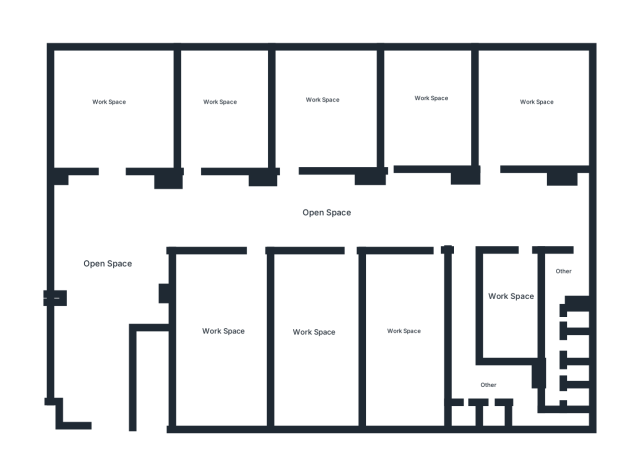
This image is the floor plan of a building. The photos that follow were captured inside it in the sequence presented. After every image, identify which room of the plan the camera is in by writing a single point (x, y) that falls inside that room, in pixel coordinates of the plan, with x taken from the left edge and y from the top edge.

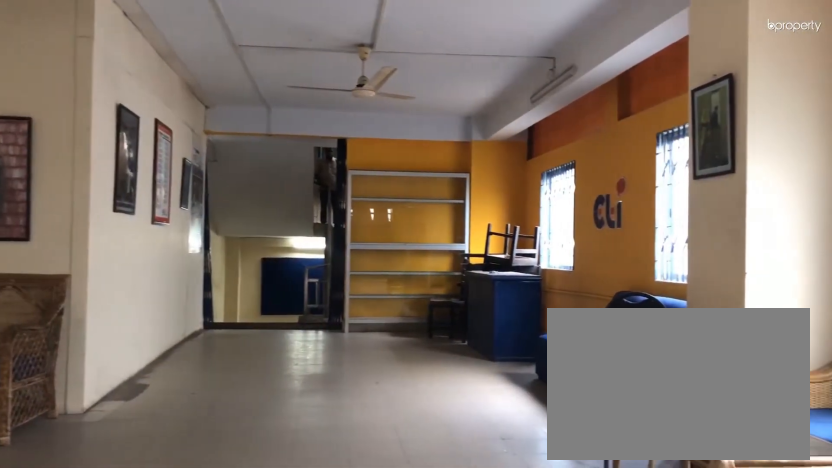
(111, 228)
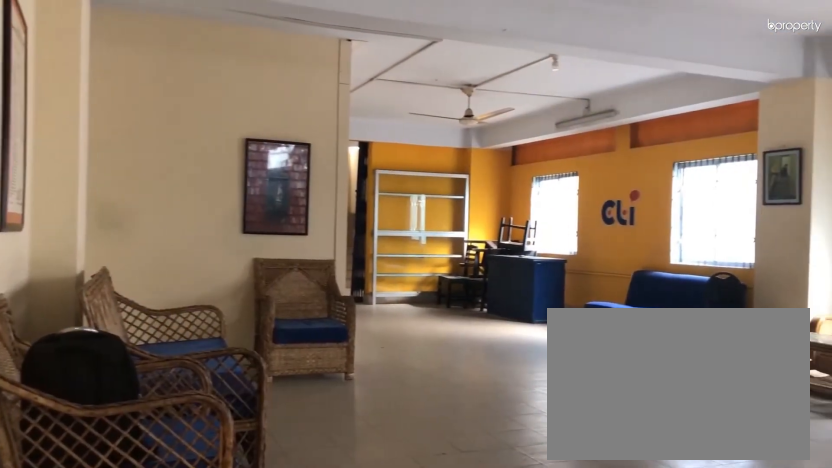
(111, 228)
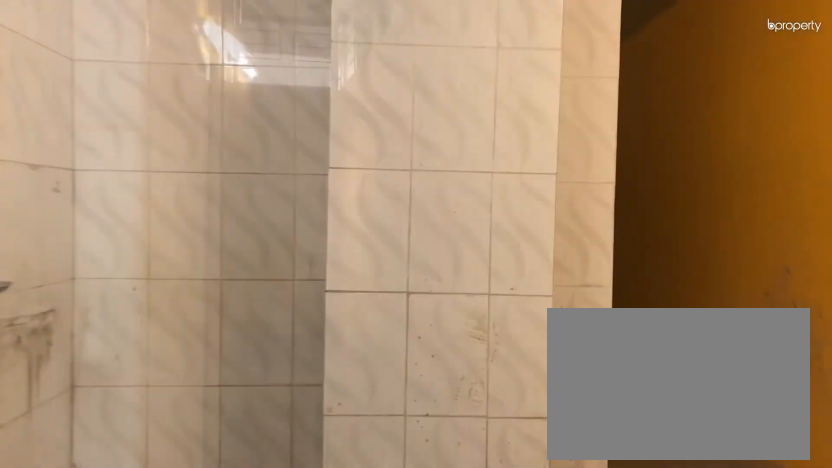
(564, 273)
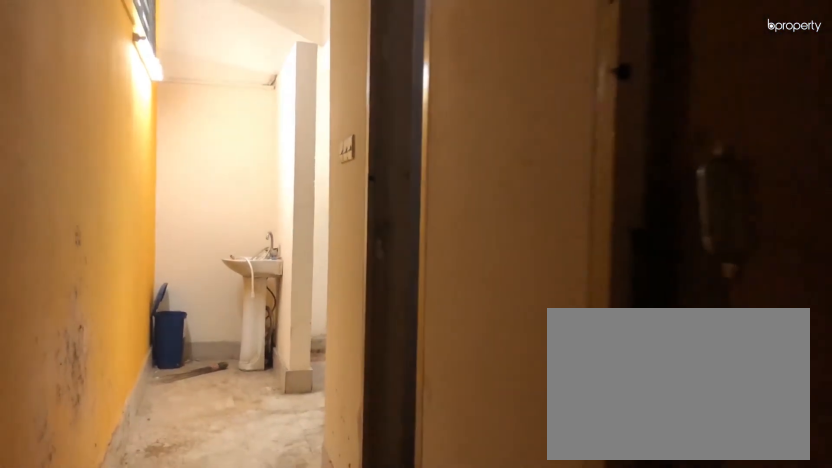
(553, 355)
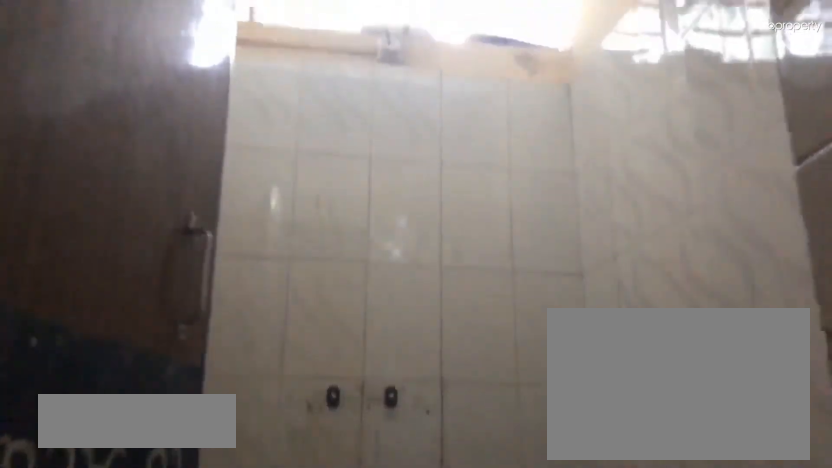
(576, 397)
